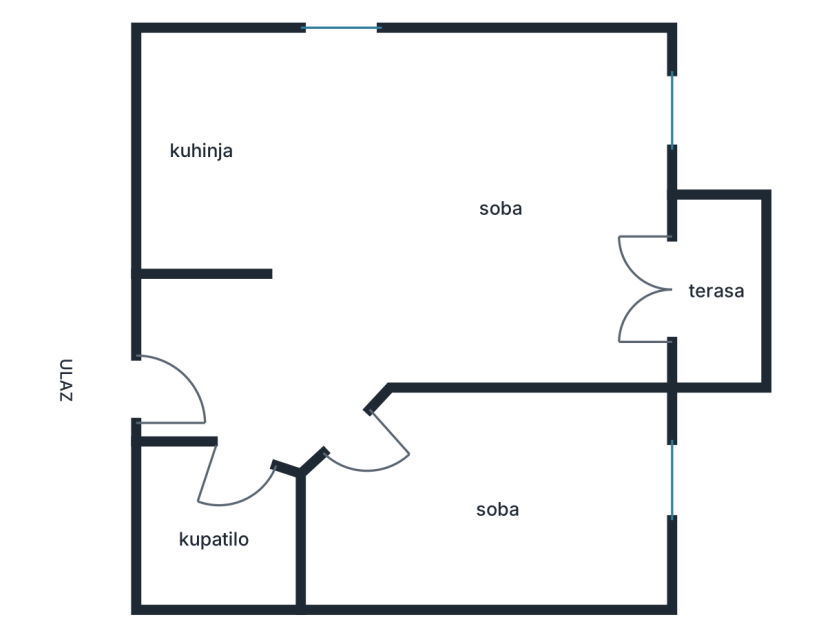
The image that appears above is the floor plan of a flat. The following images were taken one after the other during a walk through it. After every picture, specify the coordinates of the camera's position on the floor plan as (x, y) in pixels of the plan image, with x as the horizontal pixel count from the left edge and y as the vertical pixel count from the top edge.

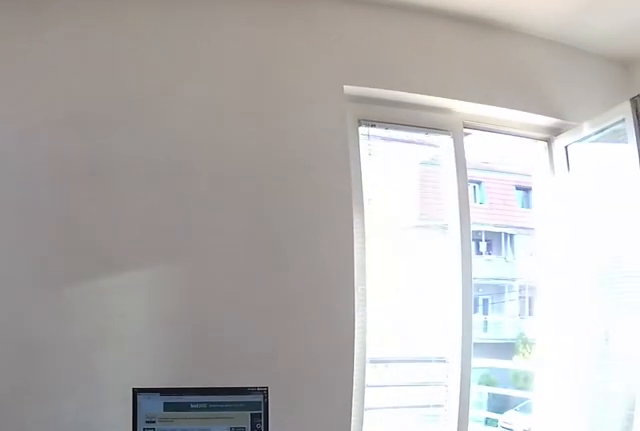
(474, 191)
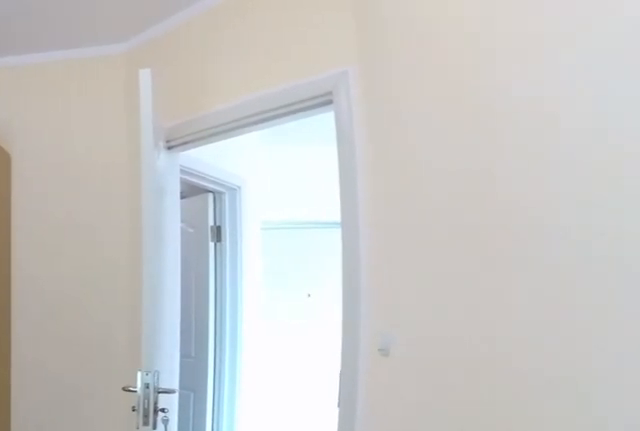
(627, 424)
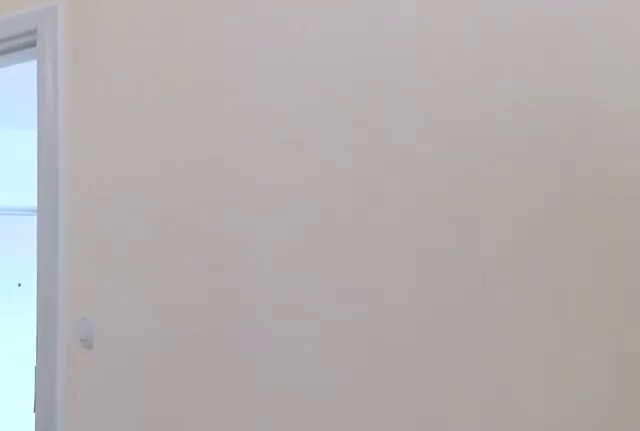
(547, 423)
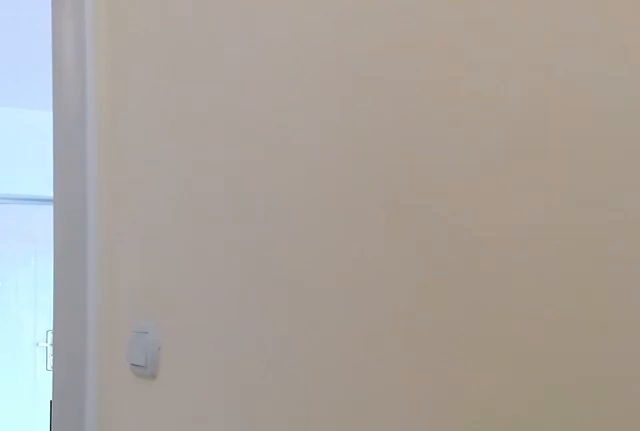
(490, 422)
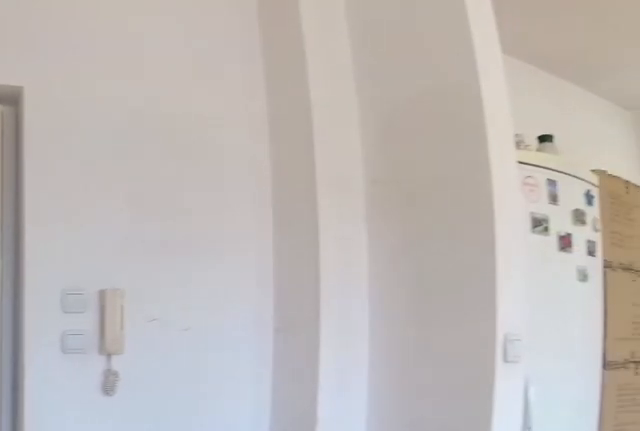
(289, 378)
